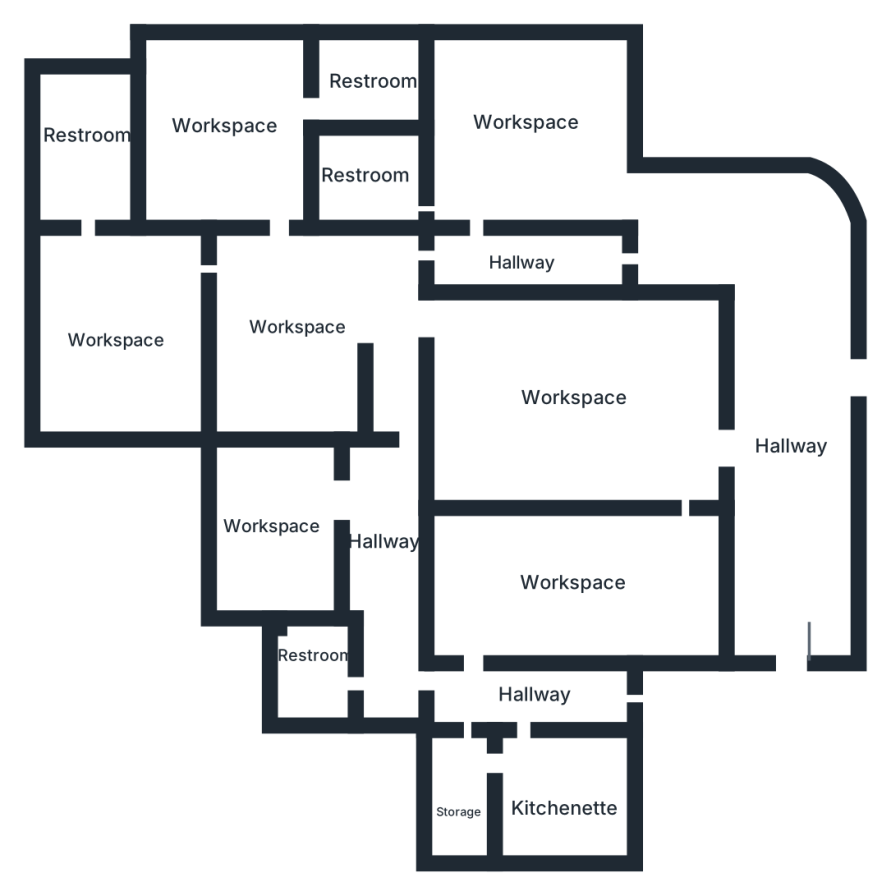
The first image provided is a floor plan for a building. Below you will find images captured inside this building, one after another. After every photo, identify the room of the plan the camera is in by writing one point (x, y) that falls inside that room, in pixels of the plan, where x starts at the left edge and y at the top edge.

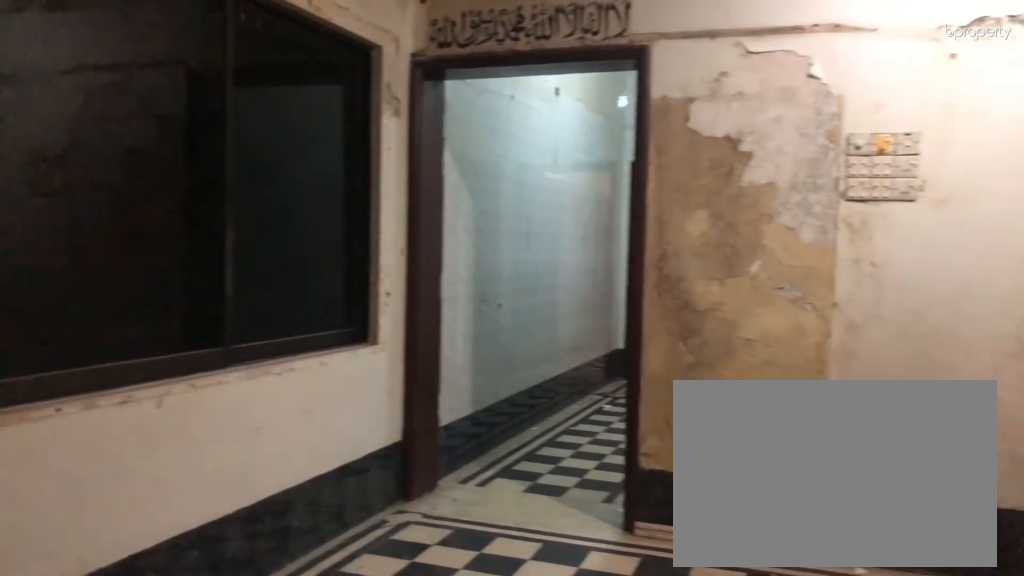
(767, 251)
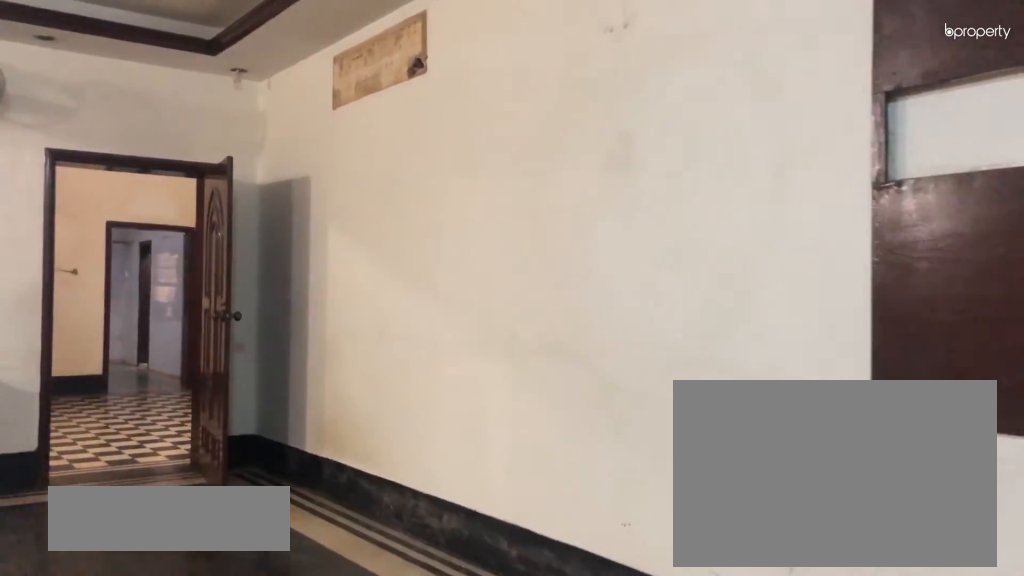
(568, 395)
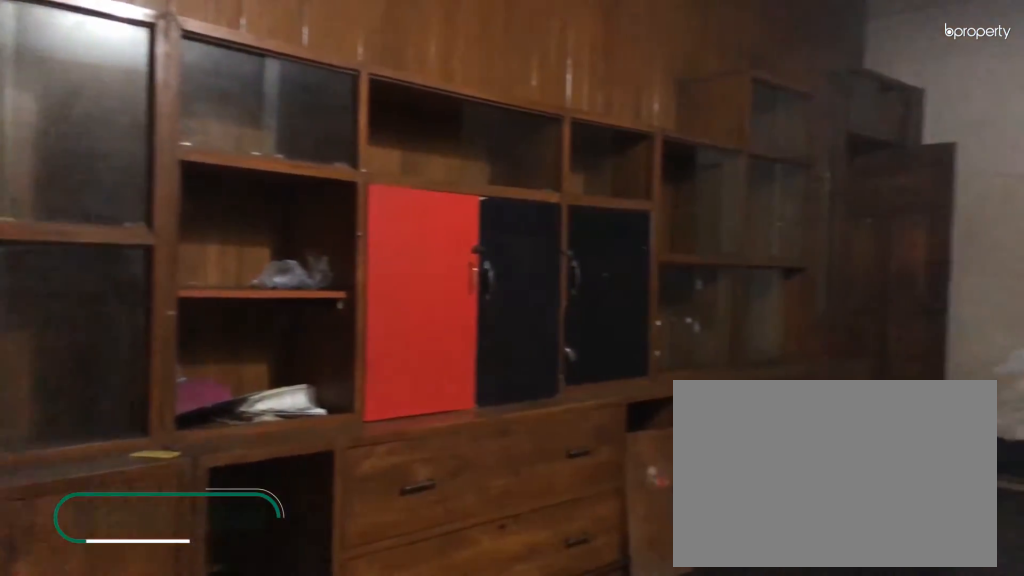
(582, 586)
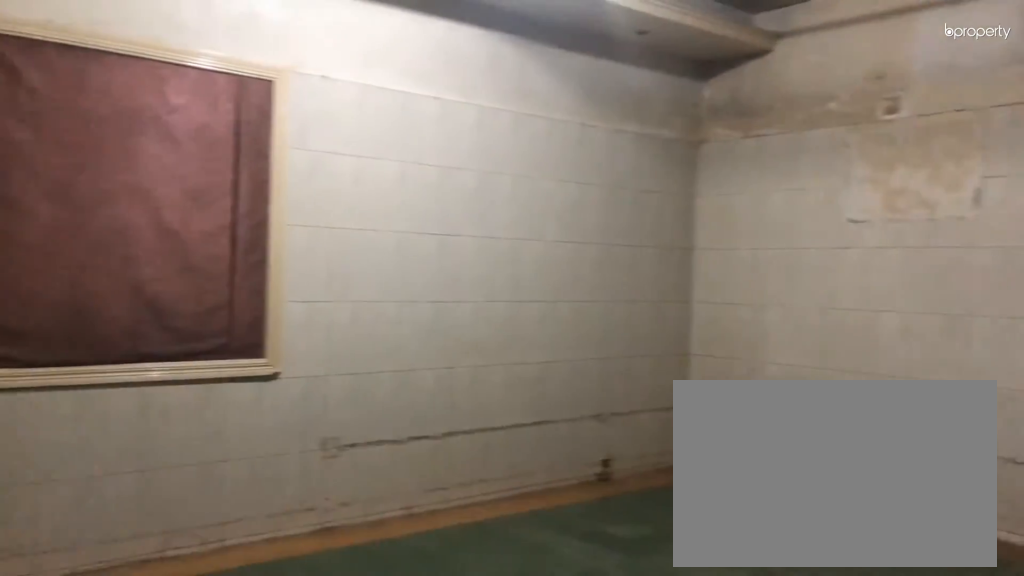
(119, 327)
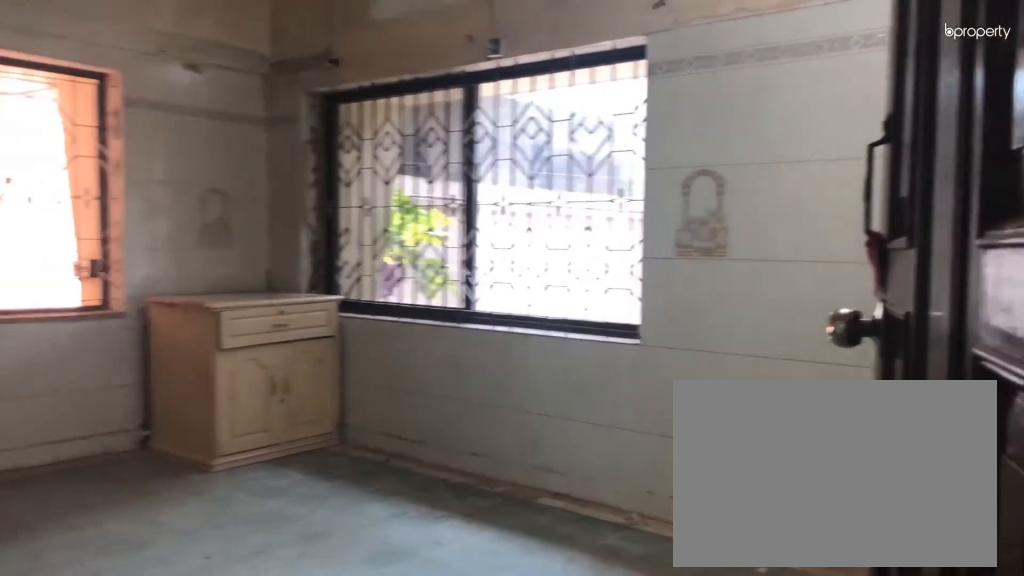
(520, 130)
